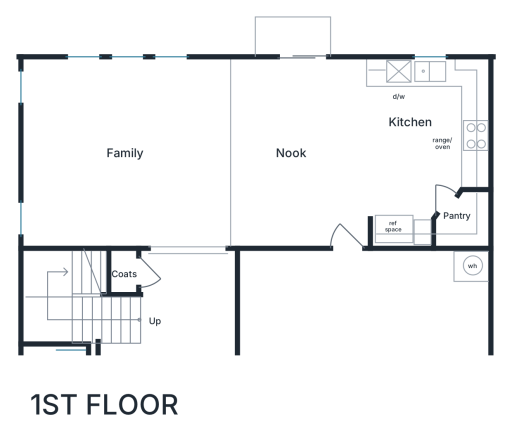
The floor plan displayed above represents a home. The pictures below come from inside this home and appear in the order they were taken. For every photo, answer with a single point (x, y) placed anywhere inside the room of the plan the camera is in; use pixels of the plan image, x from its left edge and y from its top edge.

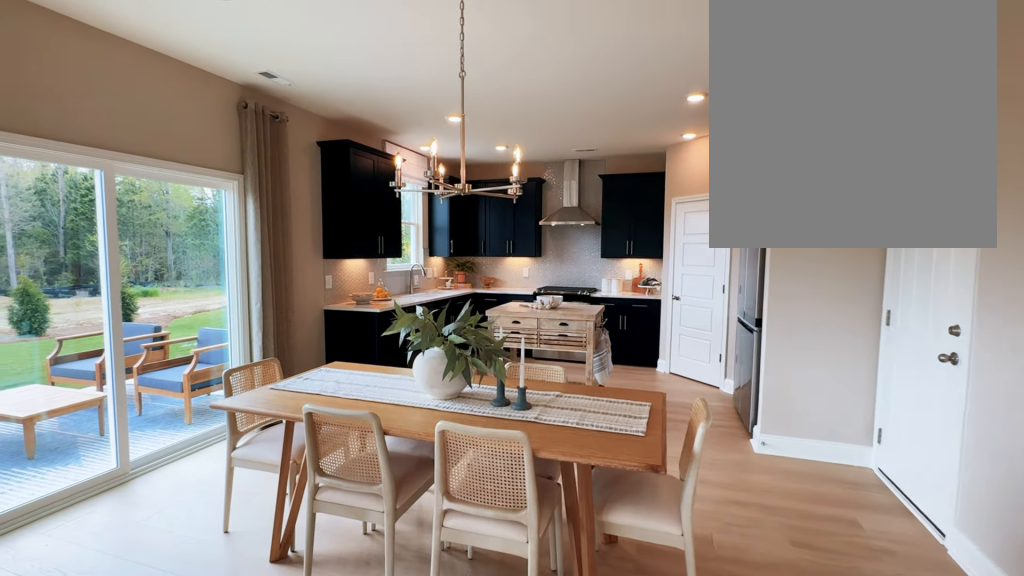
(293, 152)
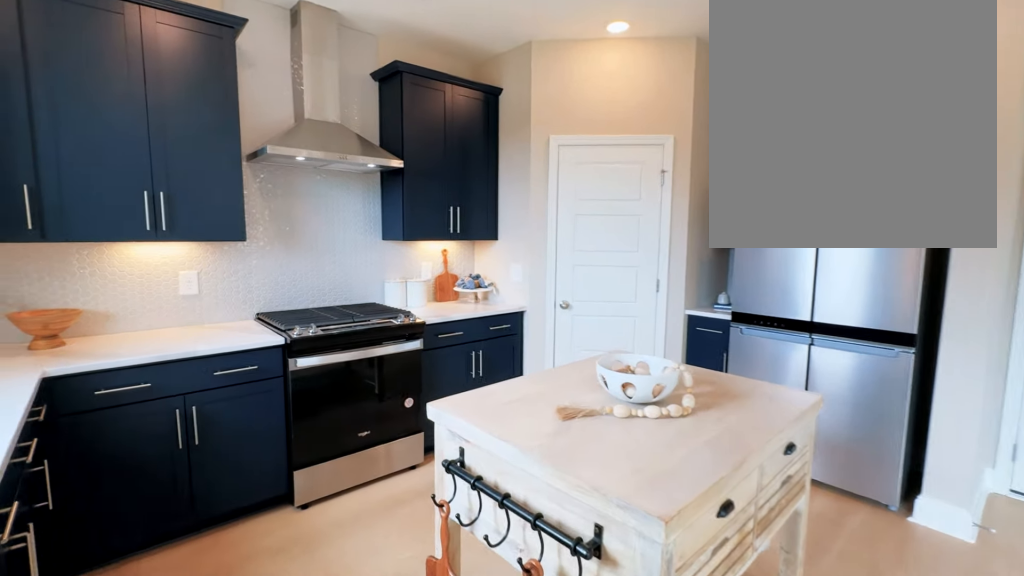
(428, 152)
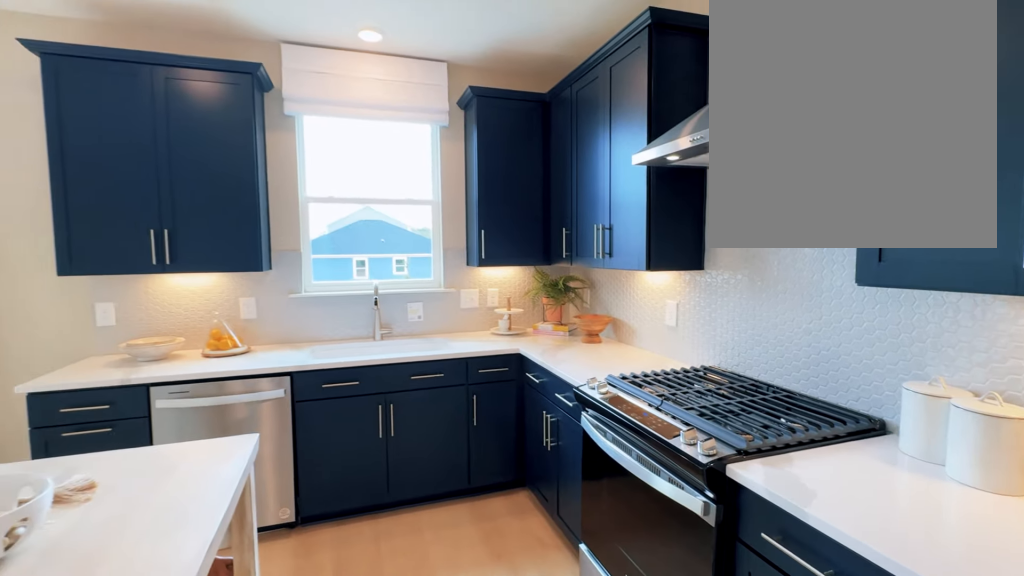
(428, 152)
